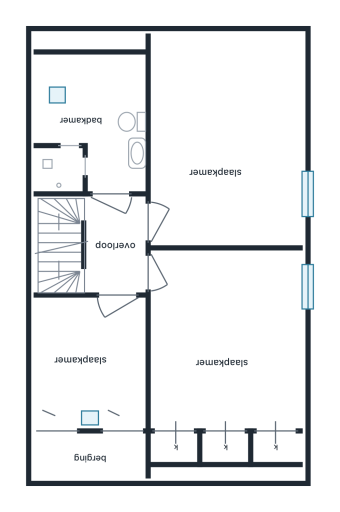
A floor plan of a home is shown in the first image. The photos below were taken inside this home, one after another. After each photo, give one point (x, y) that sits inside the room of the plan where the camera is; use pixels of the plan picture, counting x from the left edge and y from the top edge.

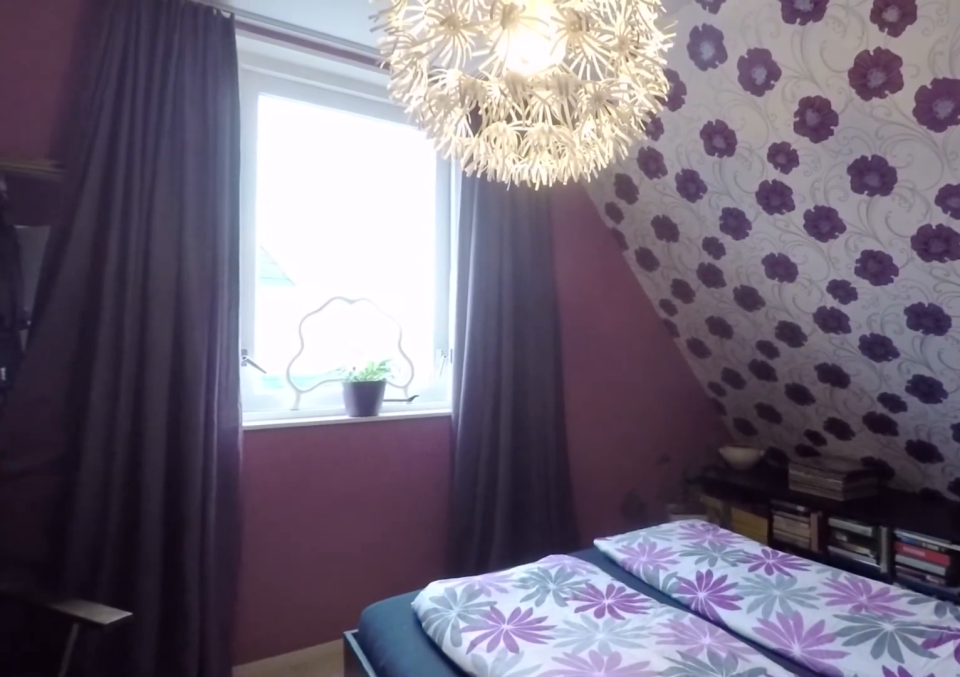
(225, 333)
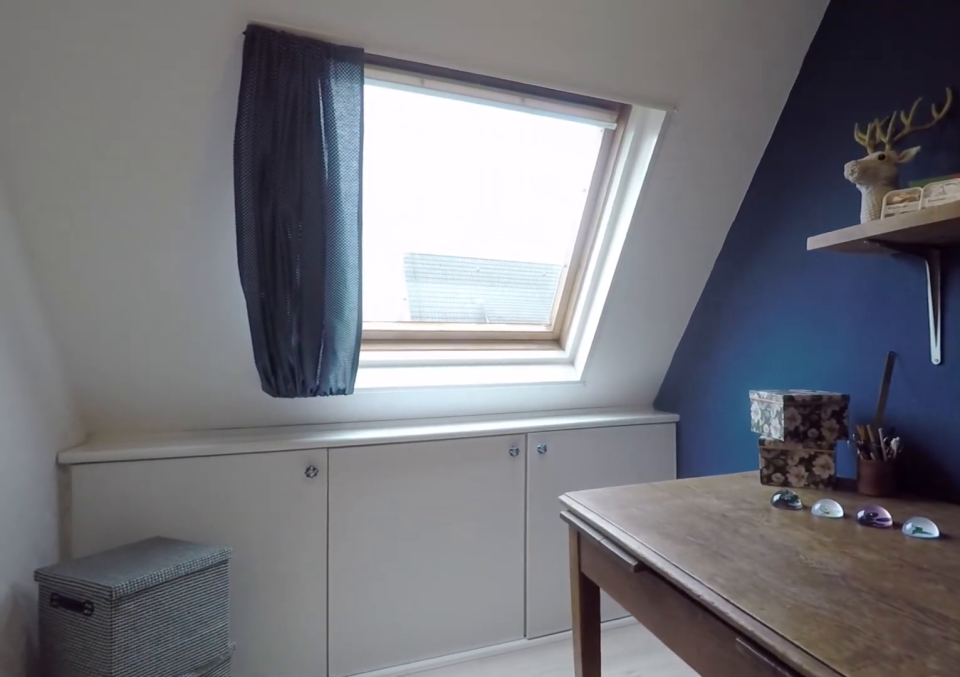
(90, 357)
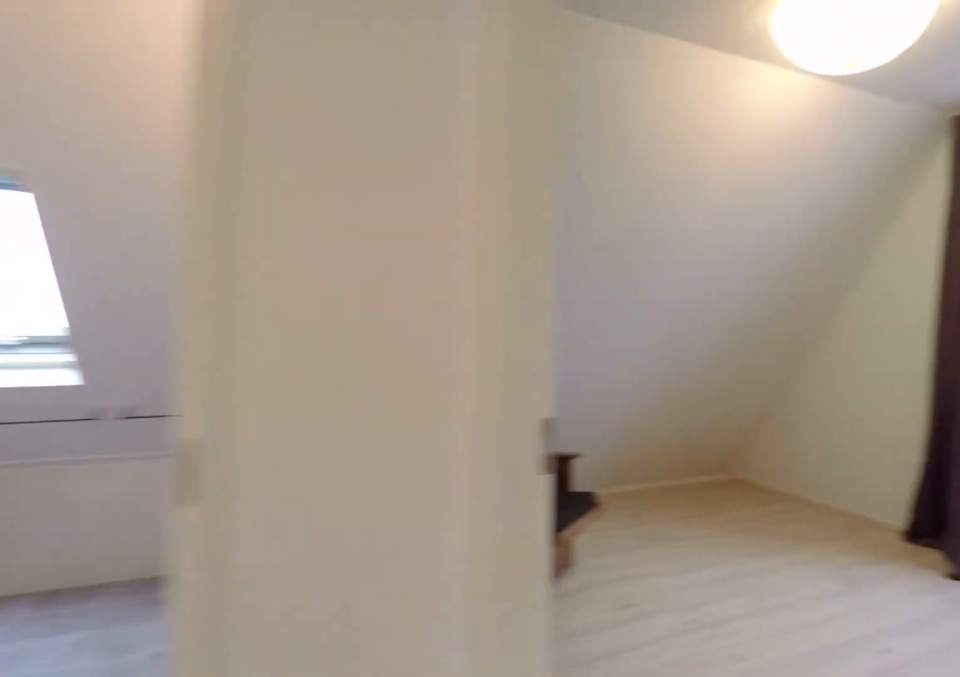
(115, 244)
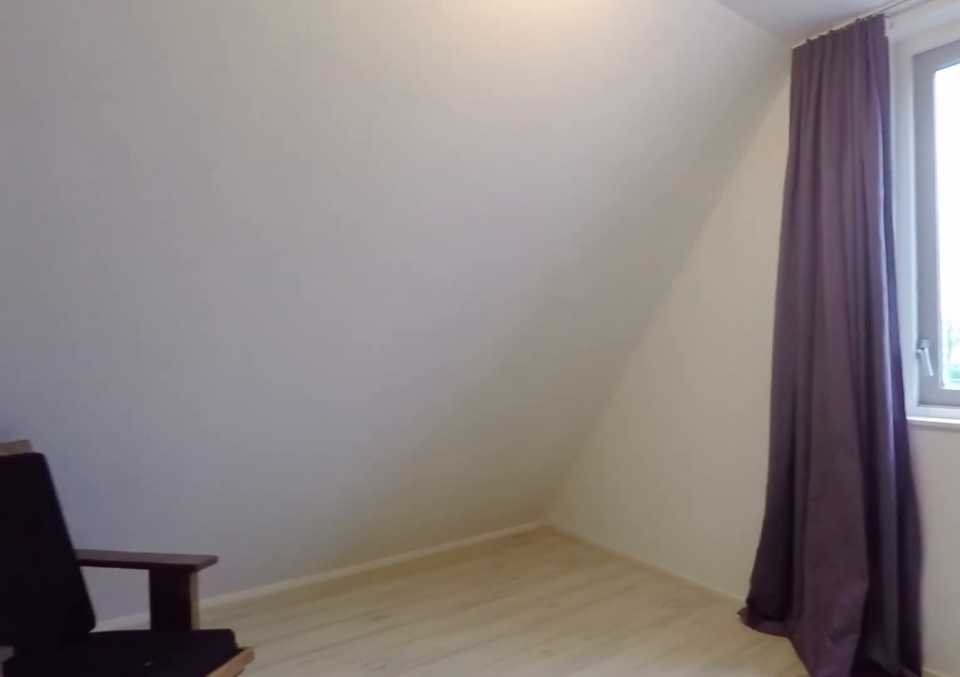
(225, 169)
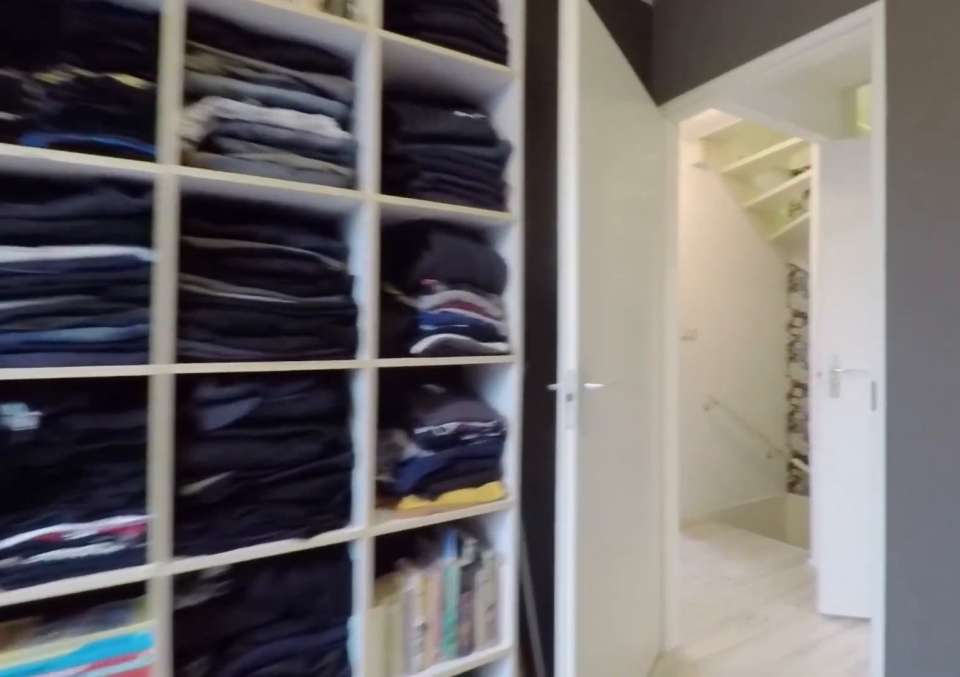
(225, 169)
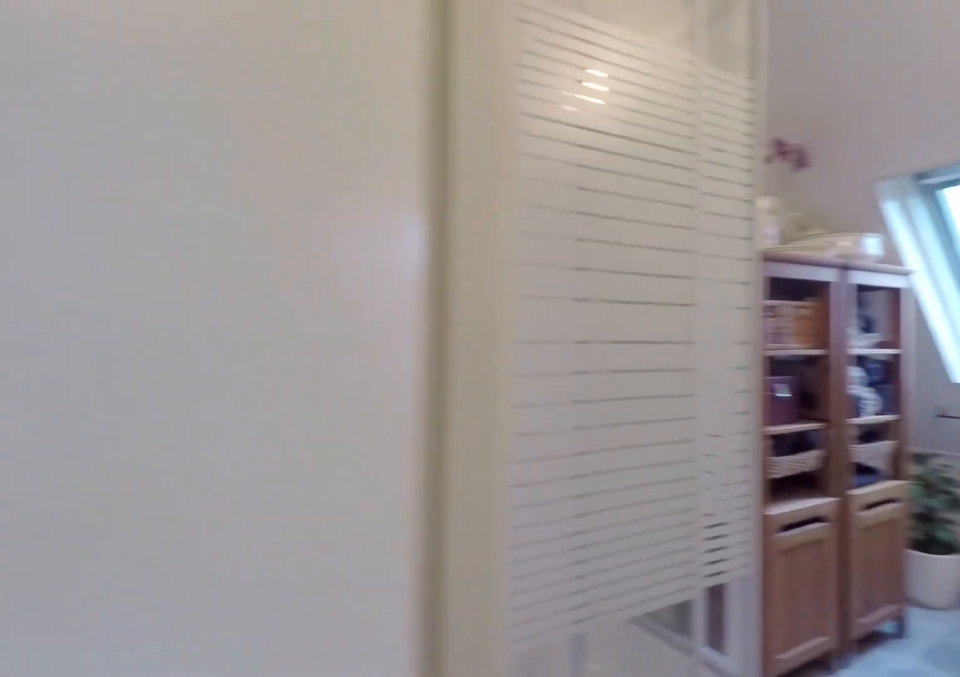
(115, 244)
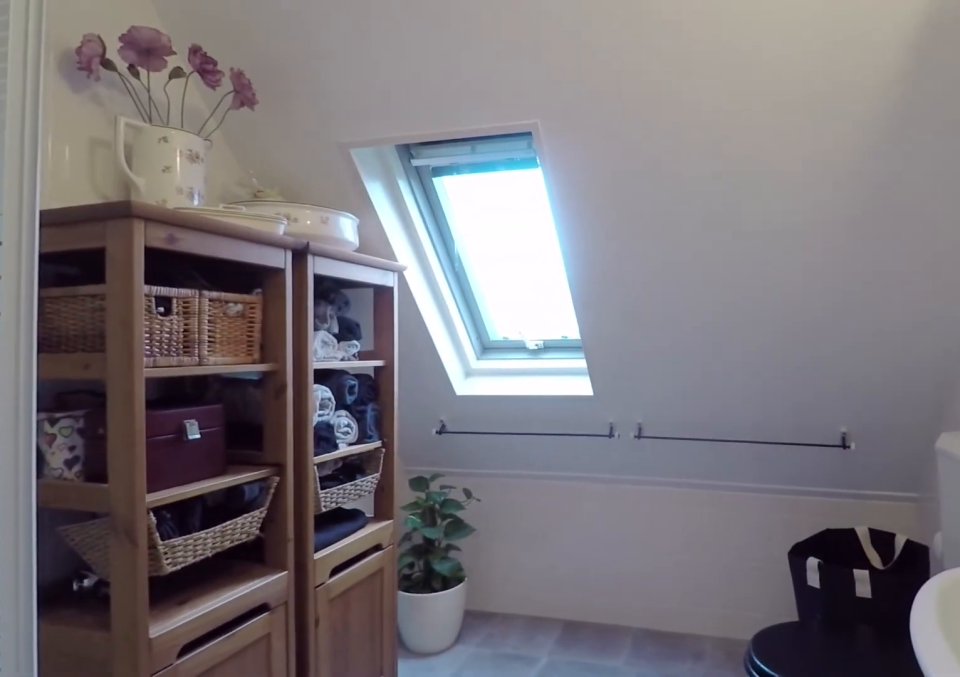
(91, 143)
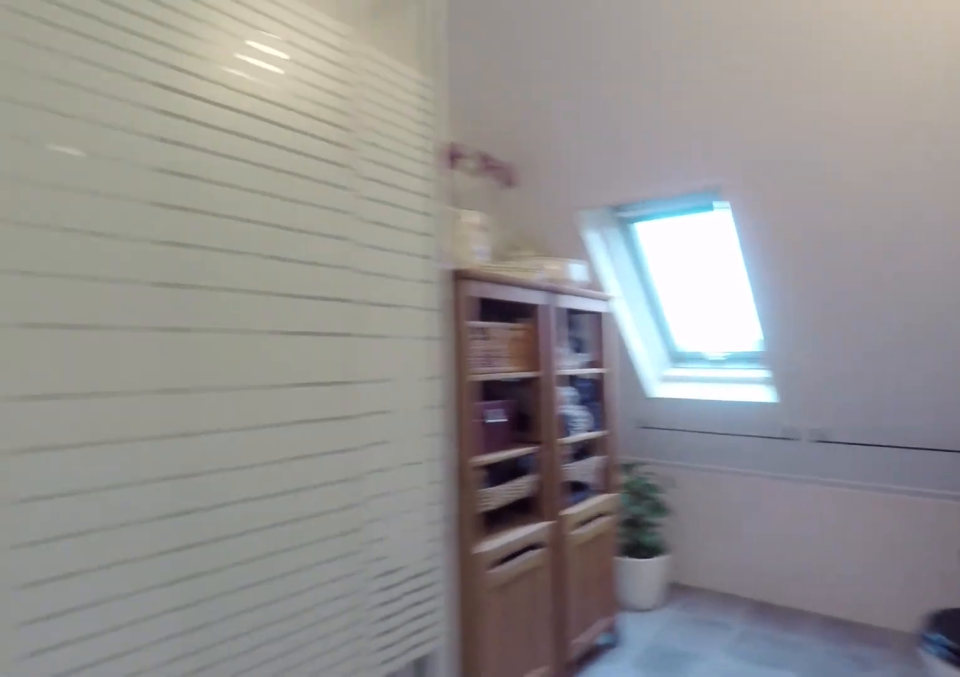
(91, 143)
